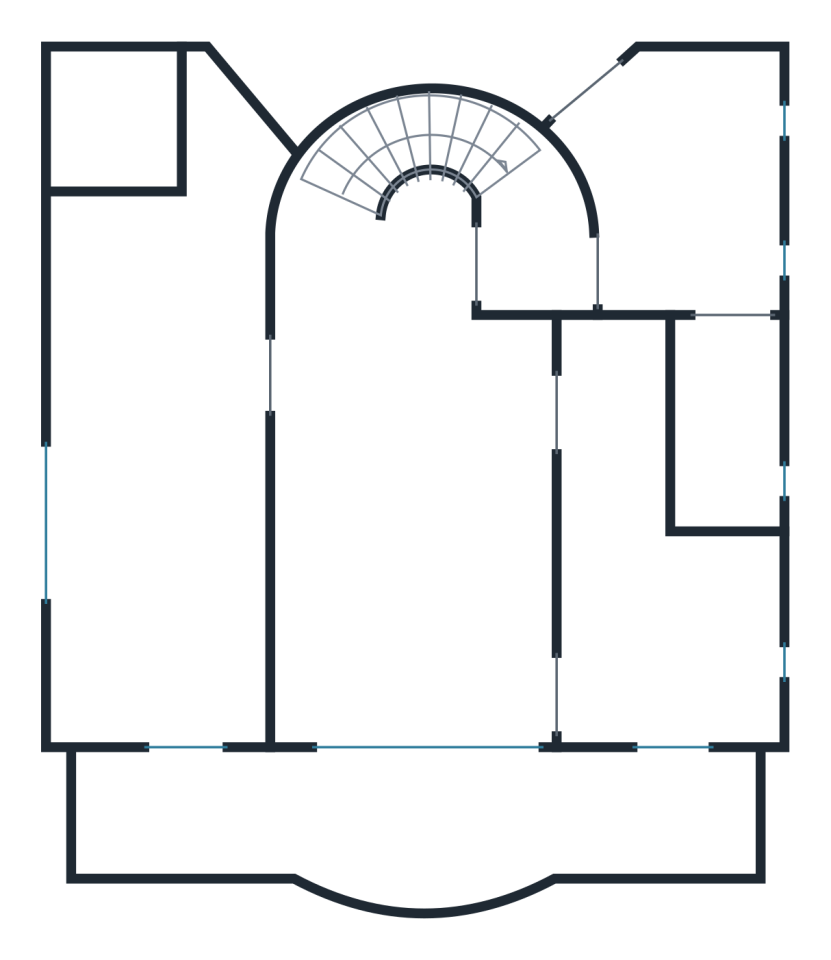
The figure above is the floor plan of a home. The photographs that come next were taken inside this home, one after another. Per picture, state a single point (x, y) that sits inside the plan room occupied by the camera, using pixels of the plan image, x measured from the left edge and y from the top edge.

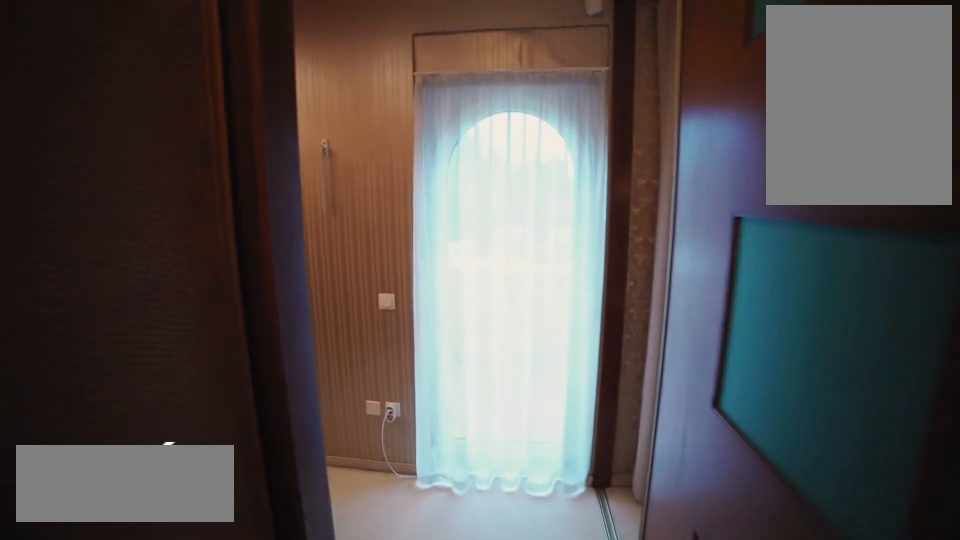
(608, 510)
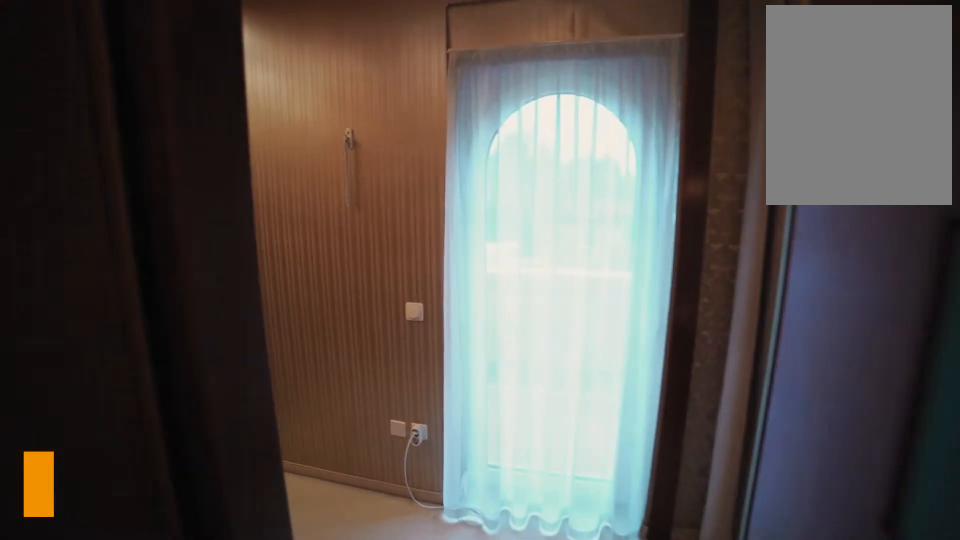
(608, 545)
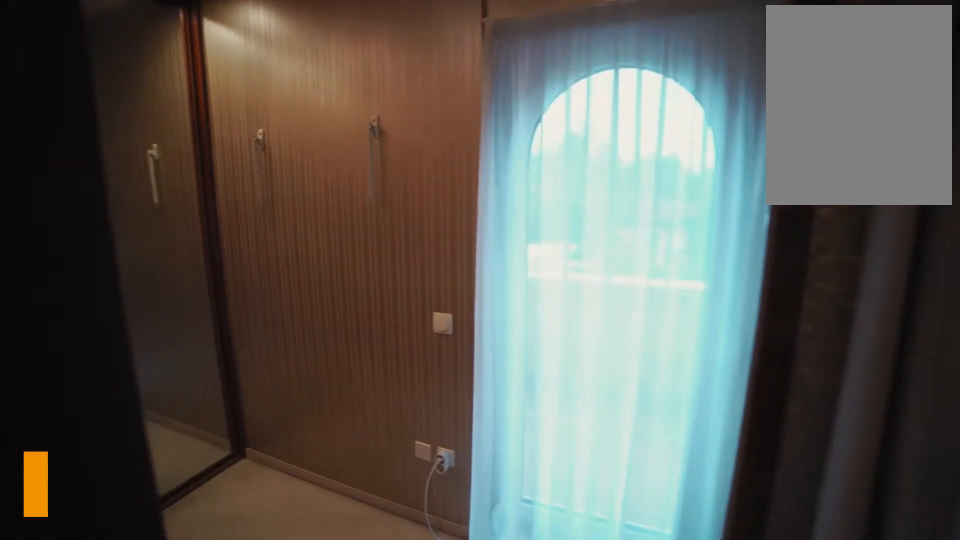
(608, 580)
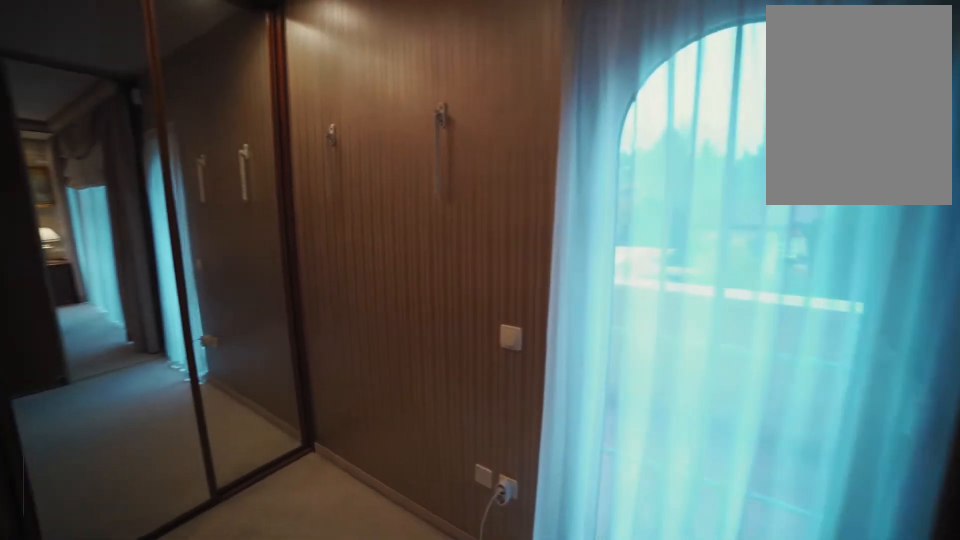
(609, 614)
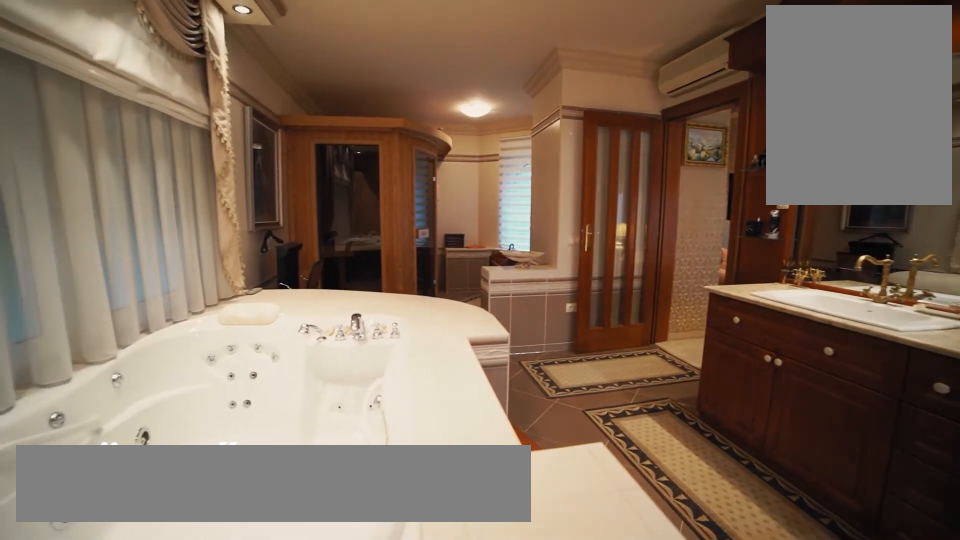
(142, 662)
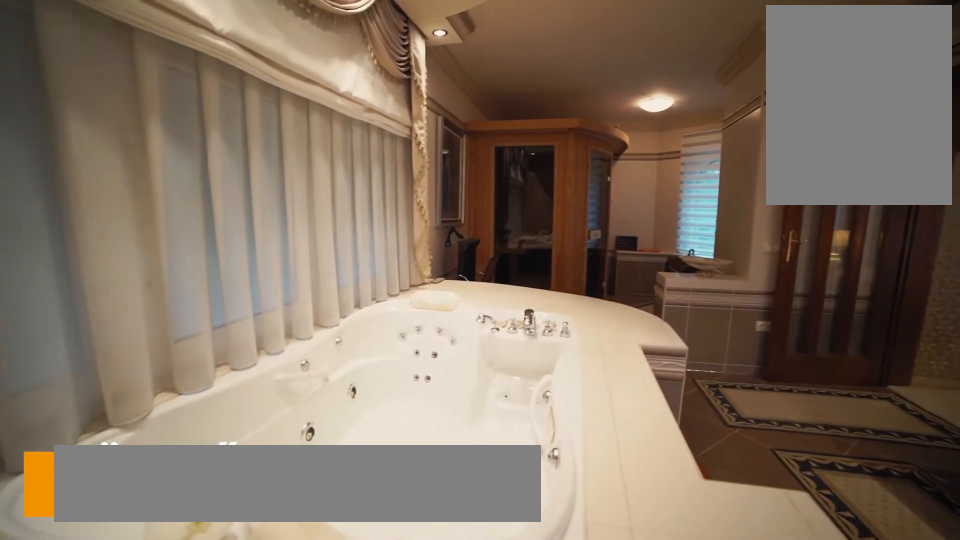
(142, 662)
